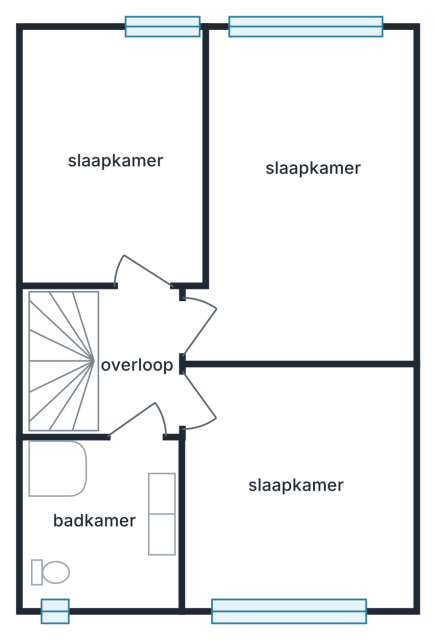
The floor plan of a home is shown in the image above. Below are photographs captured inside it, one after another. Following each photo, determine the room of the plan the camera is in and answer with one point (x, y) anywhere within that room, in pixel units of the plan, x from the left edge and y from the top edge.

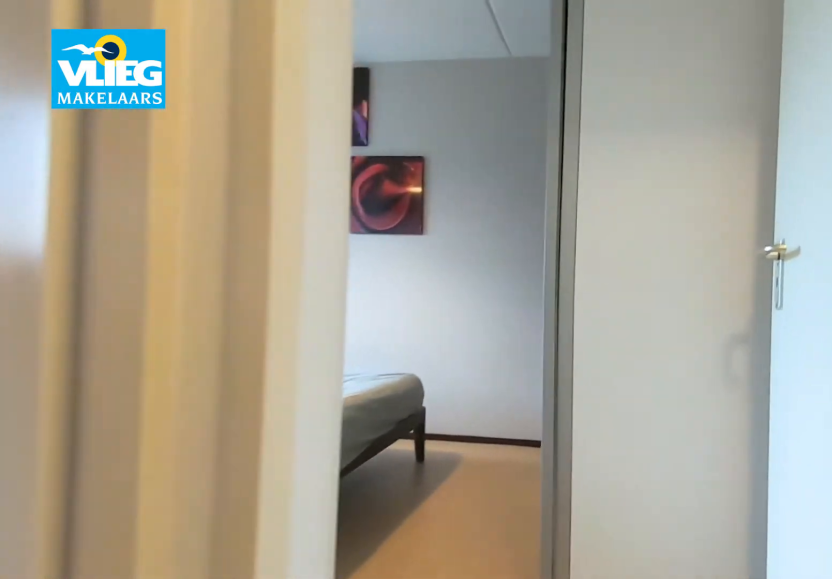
(136, 367)
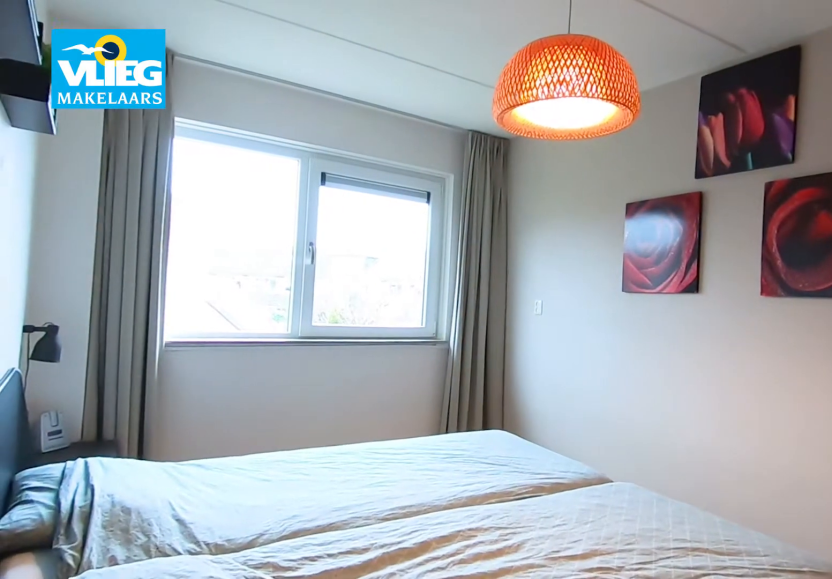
(303, 147)
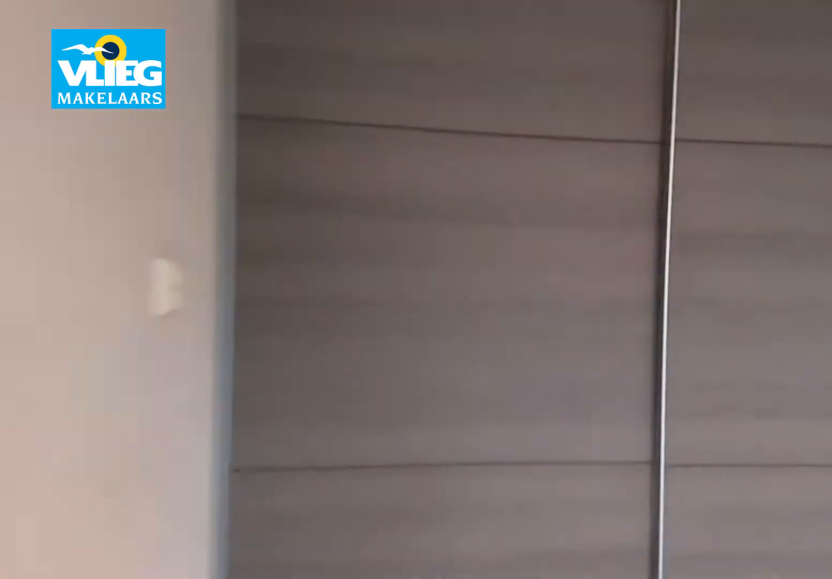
(303, 147)
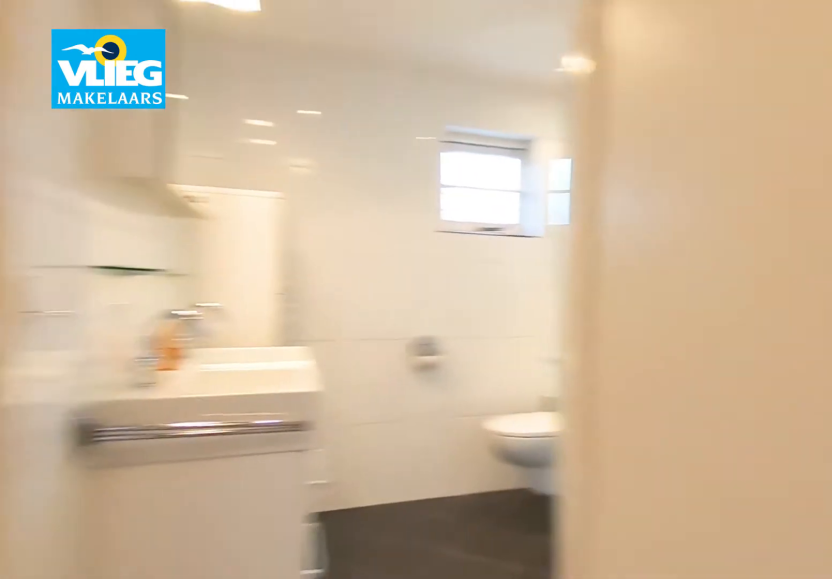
(136, 367)
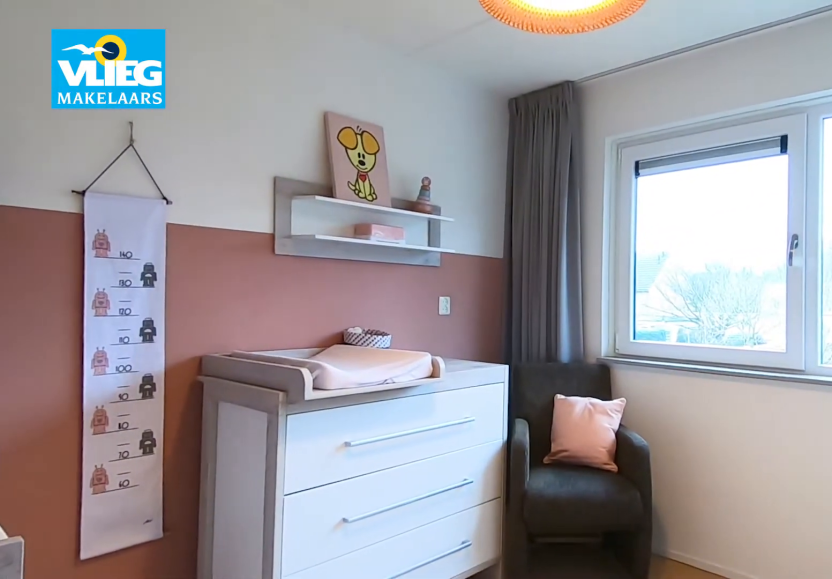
(295, 484)
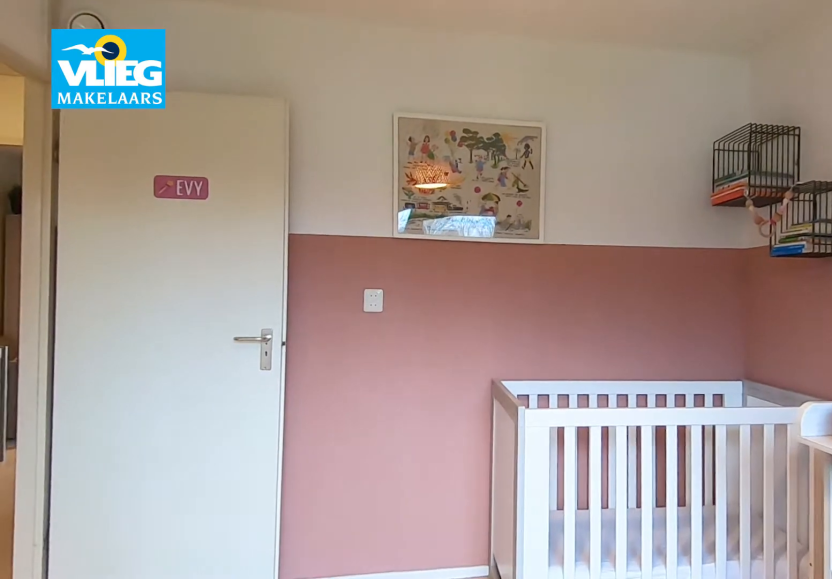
(295, 484)
